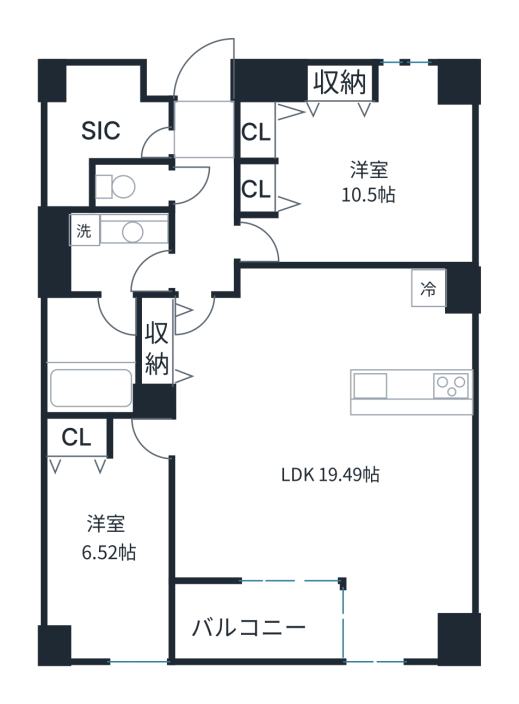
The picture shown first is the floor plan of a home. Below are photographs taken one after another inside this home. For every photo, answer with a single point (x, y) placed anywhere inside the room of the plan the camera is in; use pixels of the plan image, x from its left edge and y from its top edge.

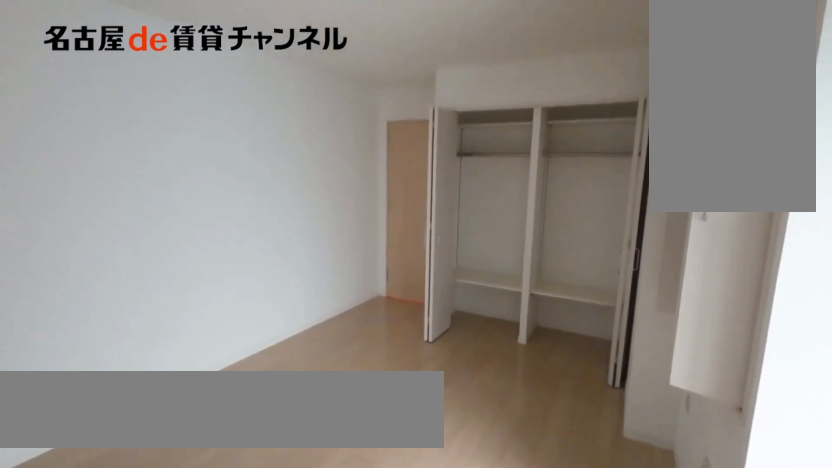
(353, 163)
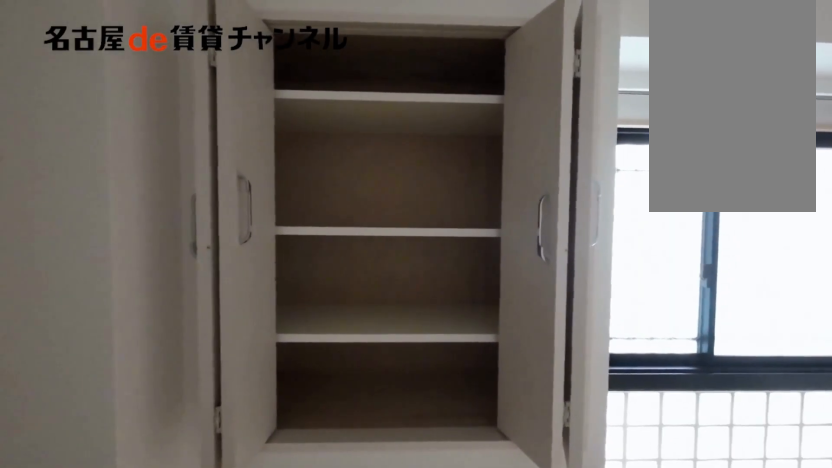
(352, 163)
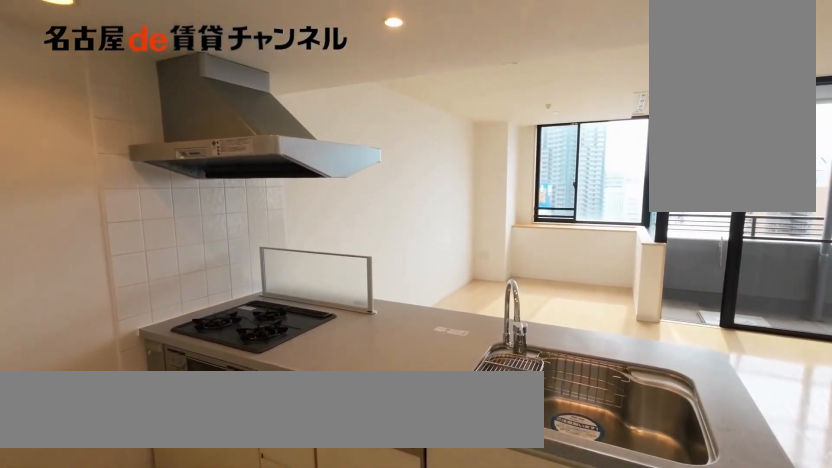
(411, 391)
